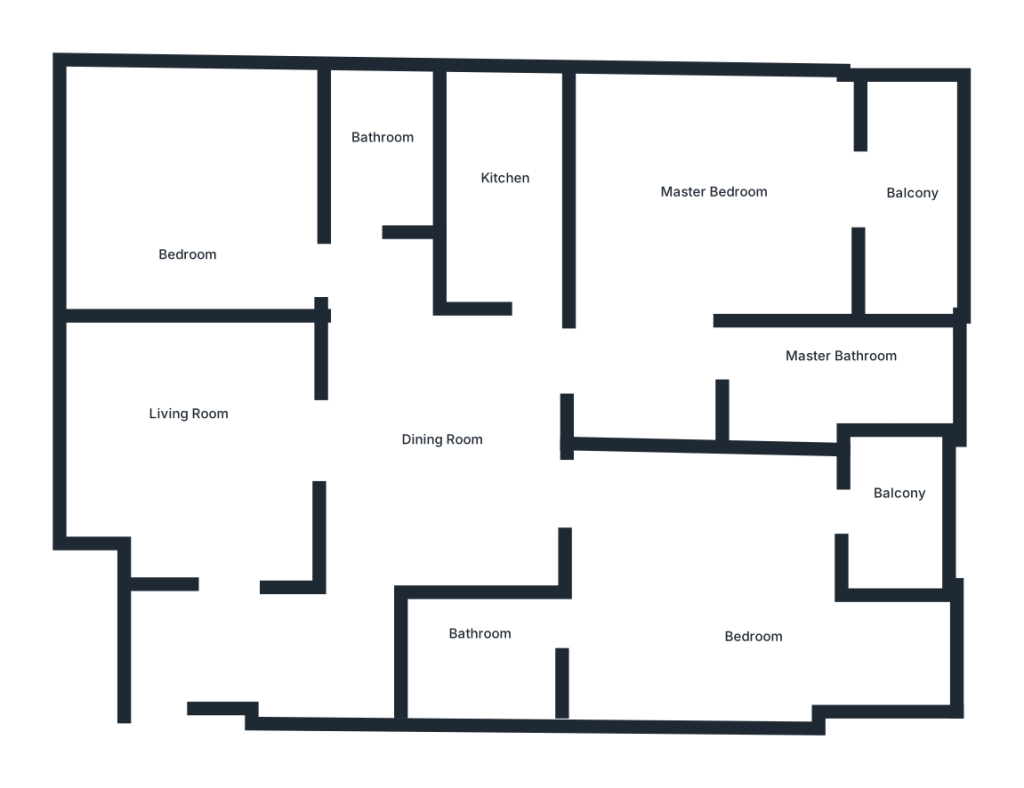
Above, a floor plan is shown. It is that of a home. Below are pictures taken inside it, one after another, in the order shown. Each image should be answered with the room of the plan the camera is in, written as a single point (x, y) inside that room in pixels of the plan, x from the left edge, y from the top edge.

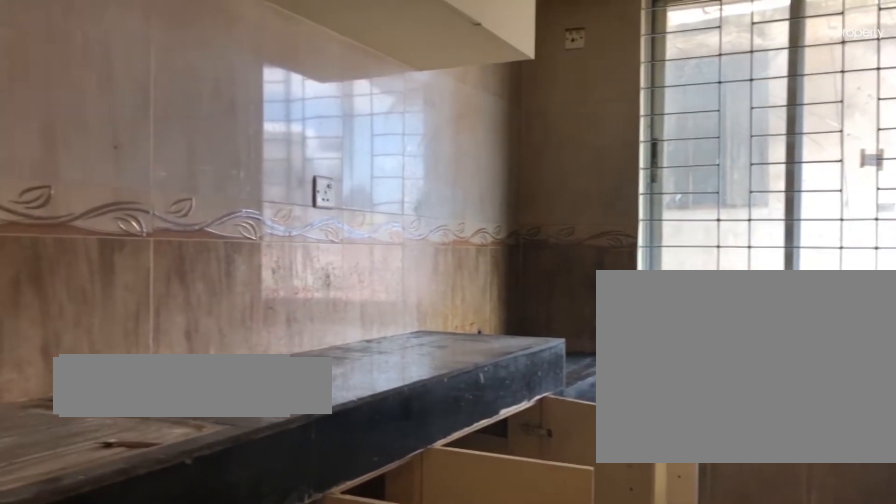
(505, 190)
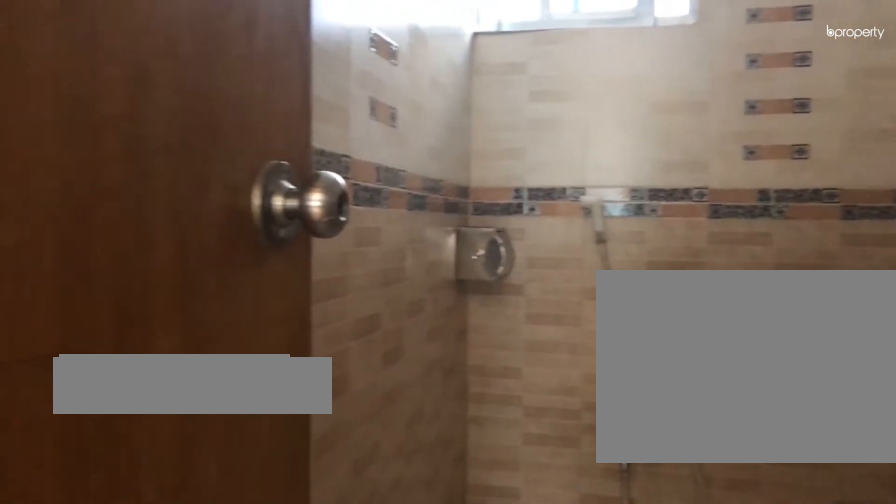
(383, 137)
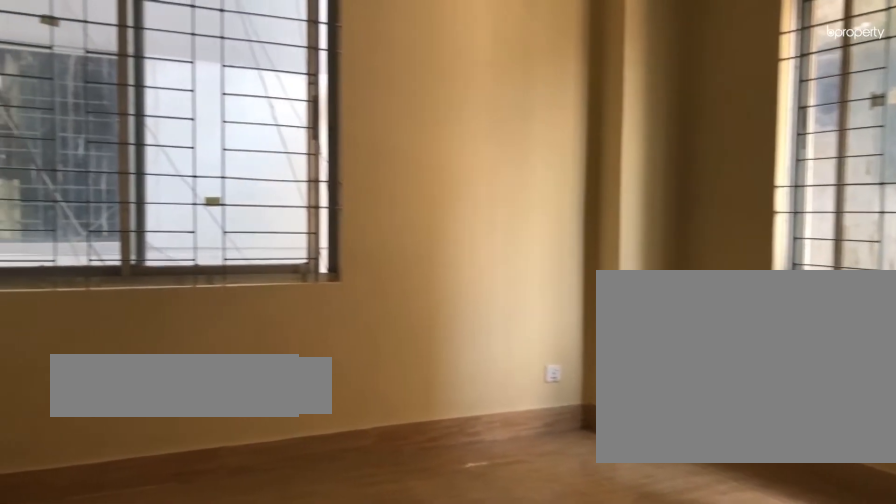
(193, 166)
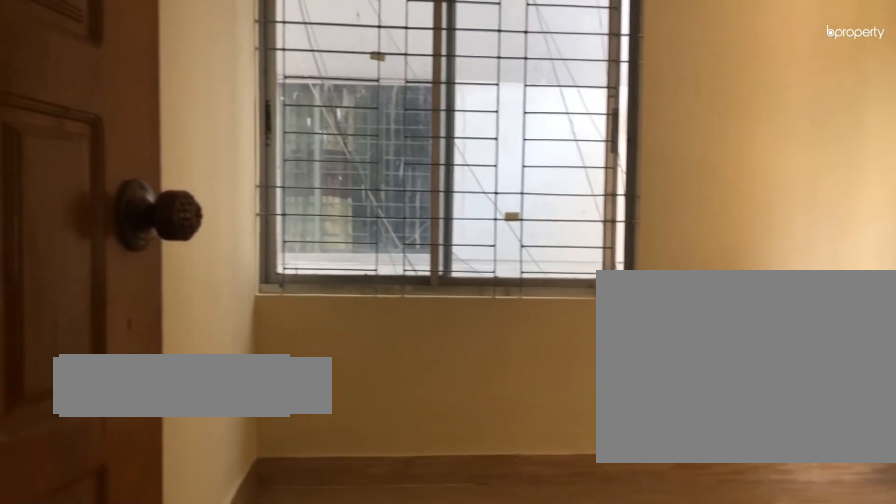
(193, 166)
